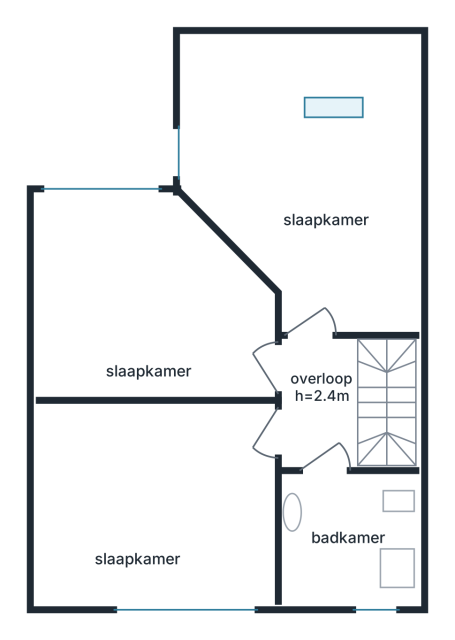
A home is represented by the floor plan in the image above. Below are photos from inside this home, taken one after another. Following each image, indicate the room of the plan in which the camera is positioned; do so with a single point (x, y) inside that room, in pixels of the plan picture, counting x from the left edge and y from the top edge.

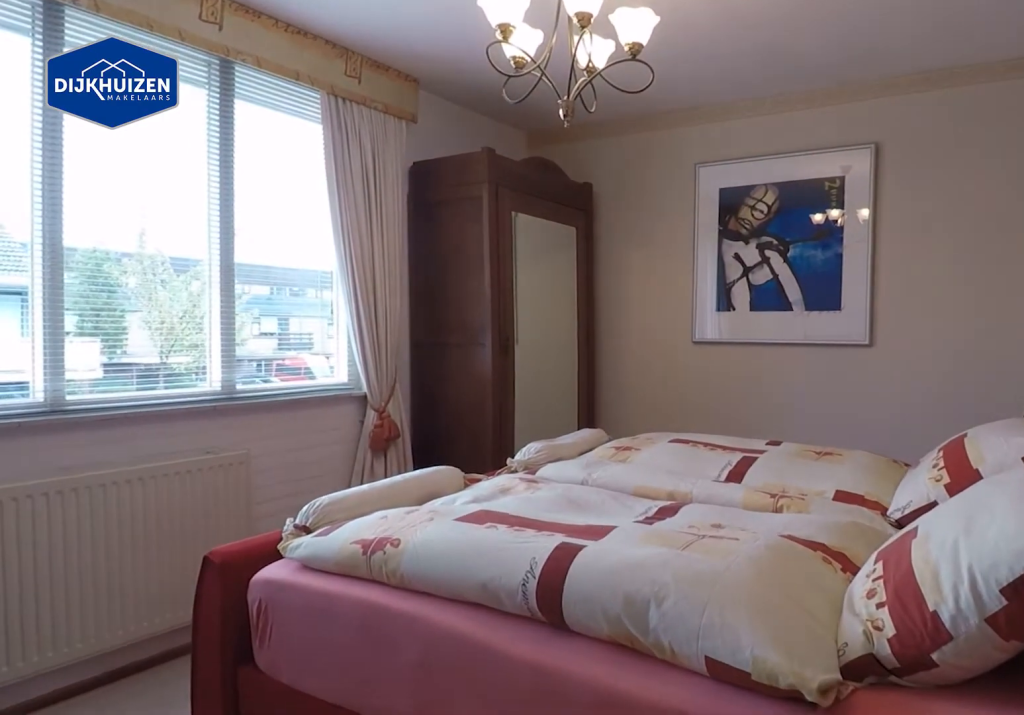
(156, 501)
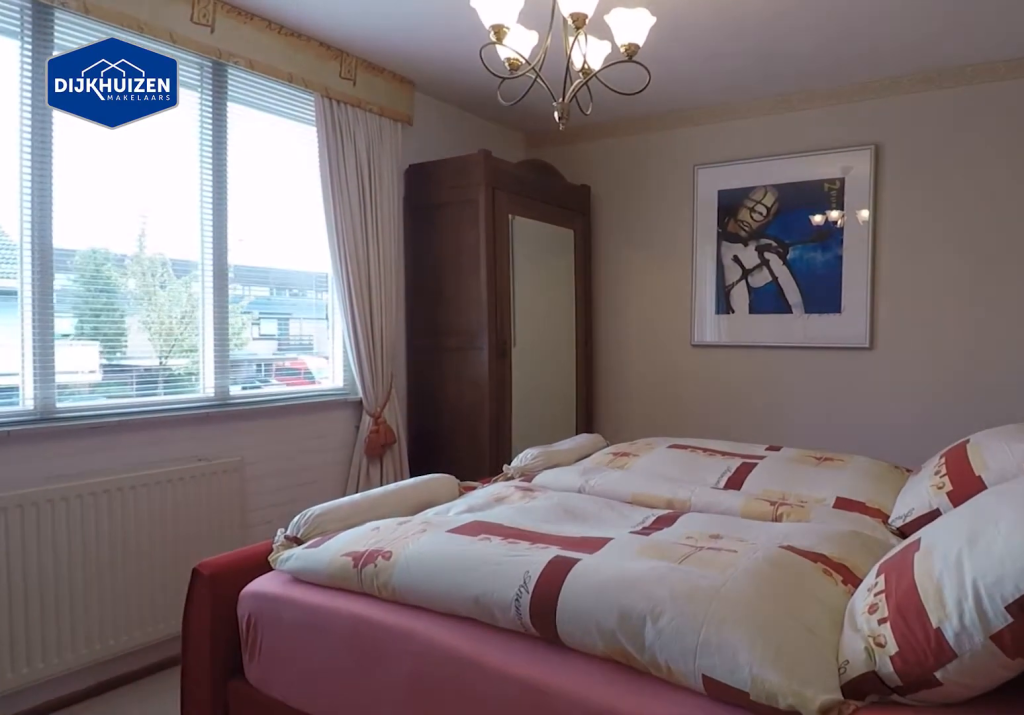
(156, 501)
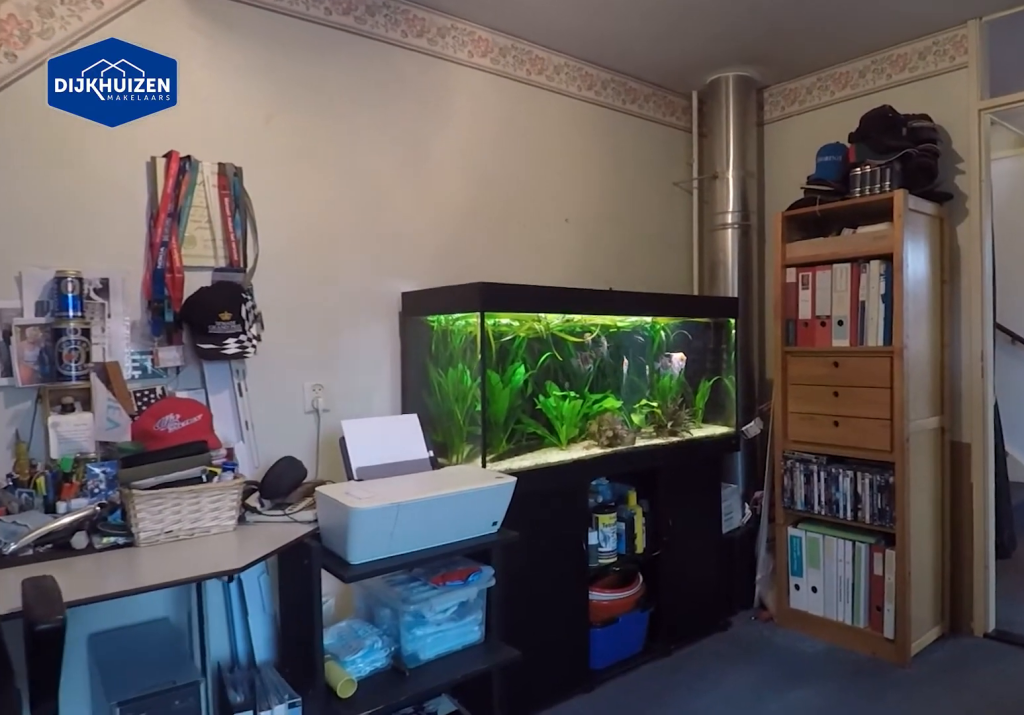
(380, 272)
